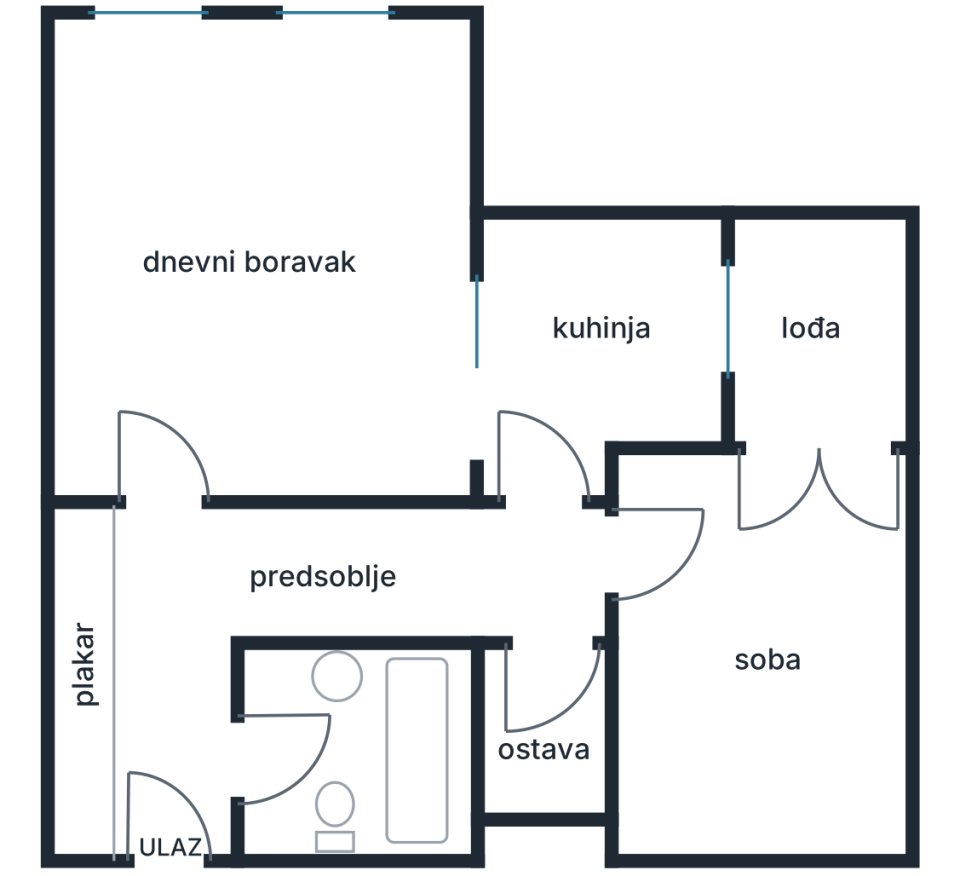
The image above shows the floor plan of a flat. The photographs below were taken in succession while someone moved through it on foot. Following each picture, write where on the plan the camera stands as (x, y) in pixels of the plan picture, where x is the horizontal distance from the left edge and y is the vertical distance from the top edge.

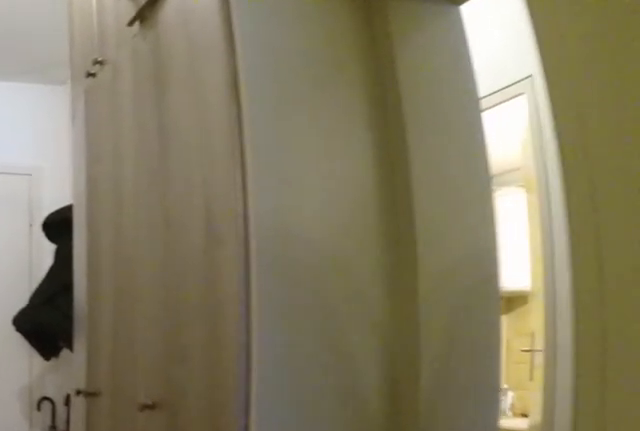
(164, 473)
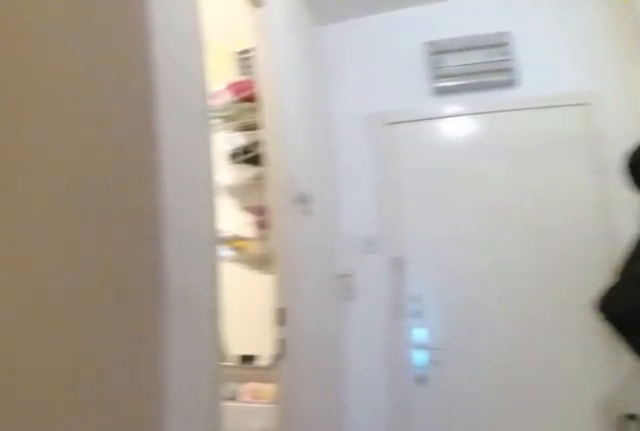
(123, 526)
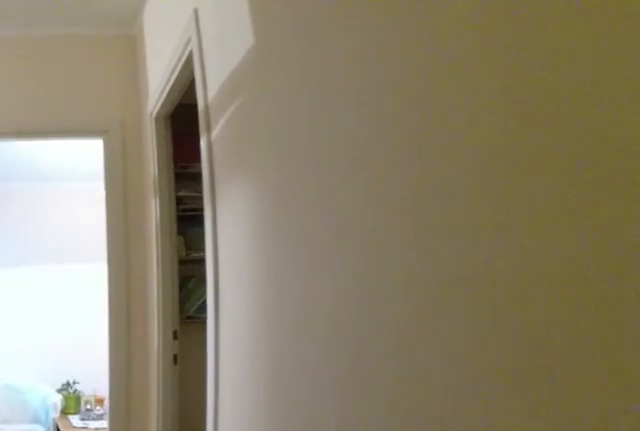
(265, 572)
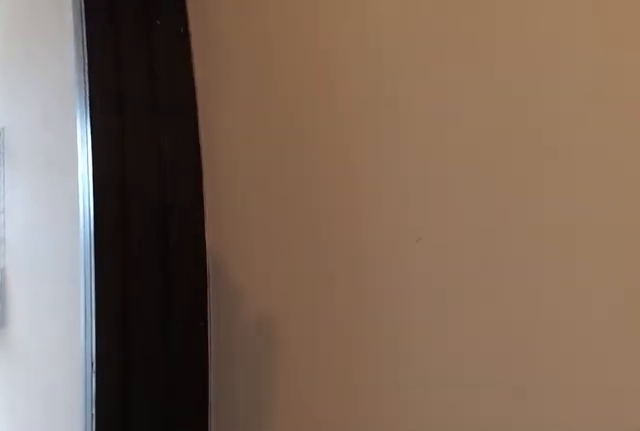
(853, 564)
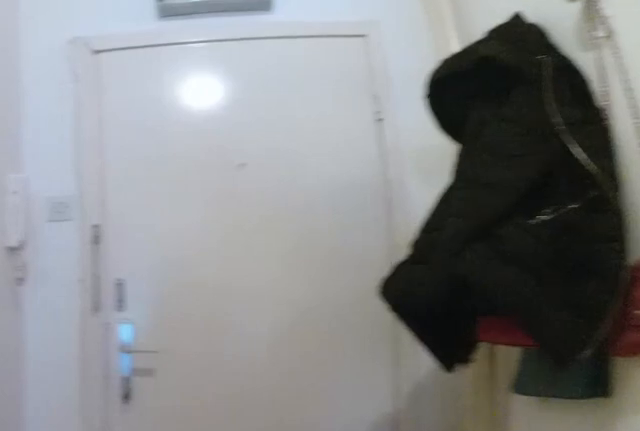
(168, 739)
